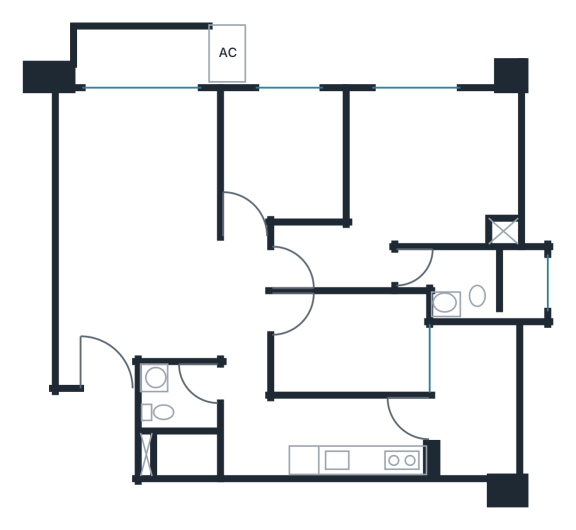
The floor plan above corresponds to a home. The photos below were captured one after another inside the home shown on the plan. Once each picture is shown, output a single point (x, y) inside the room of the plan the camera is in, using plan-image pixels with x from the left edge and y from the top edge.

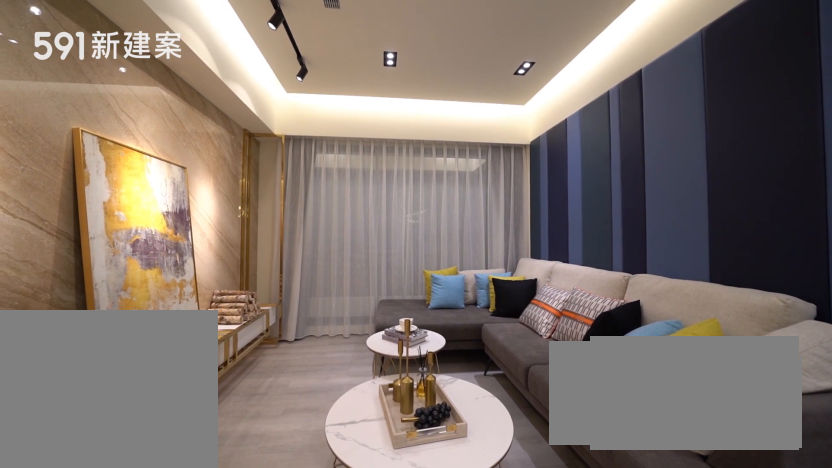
(138, 162)
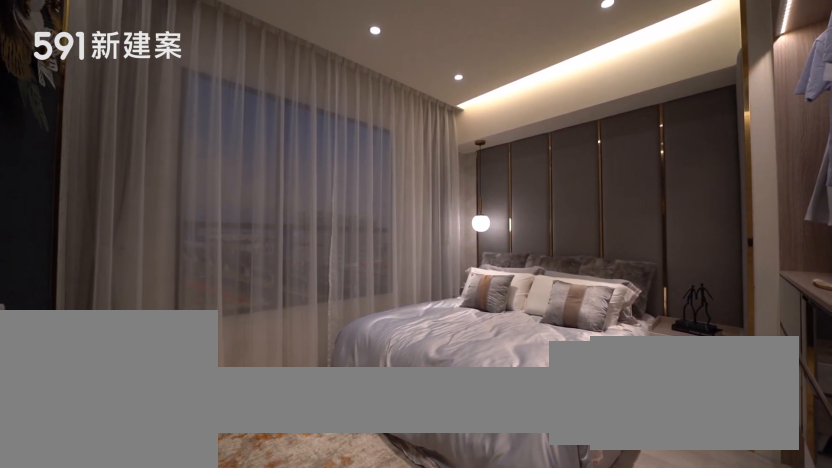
(408, 184)
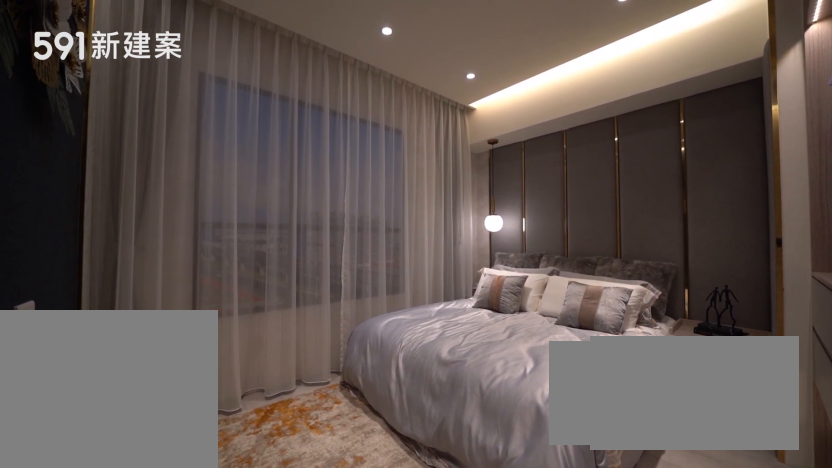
(408, 184)
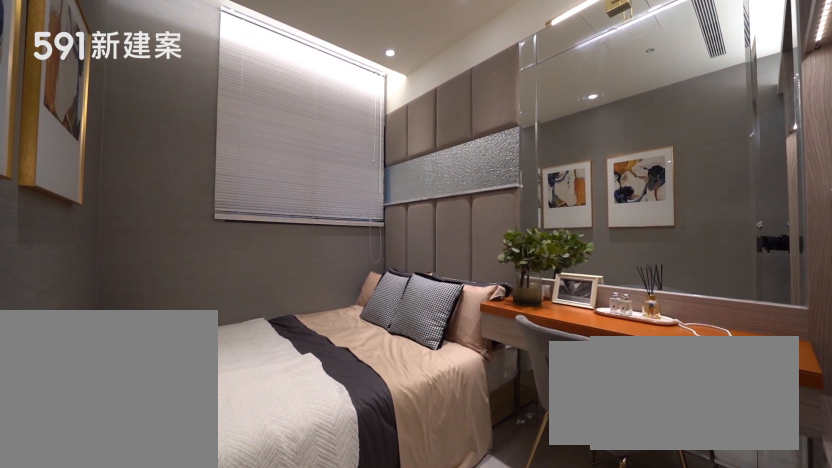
(351, 345)
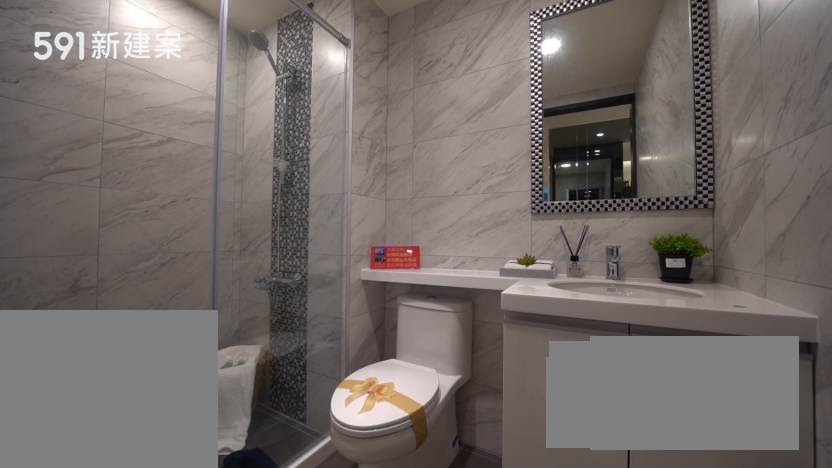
(180, 420)
